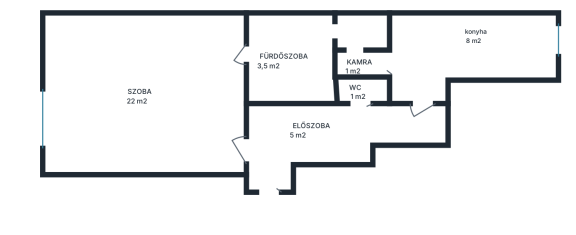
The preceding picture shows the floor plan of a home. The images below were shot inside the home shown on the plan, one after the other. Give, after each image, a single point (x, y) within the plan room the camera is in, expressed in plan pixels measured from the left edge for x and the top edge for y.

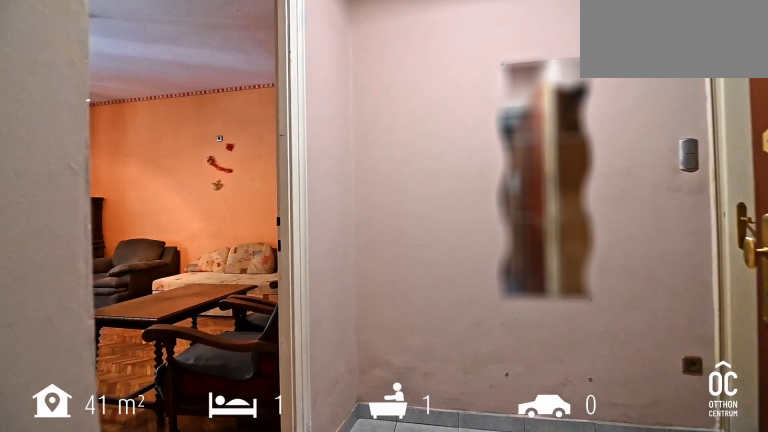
(269, 171)
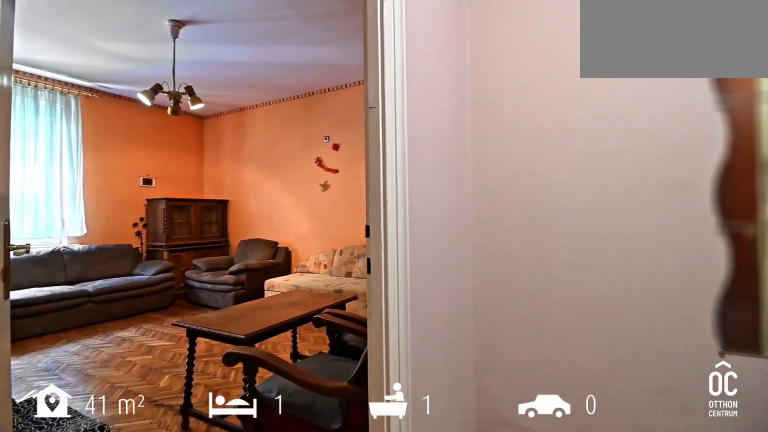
(269, 172)
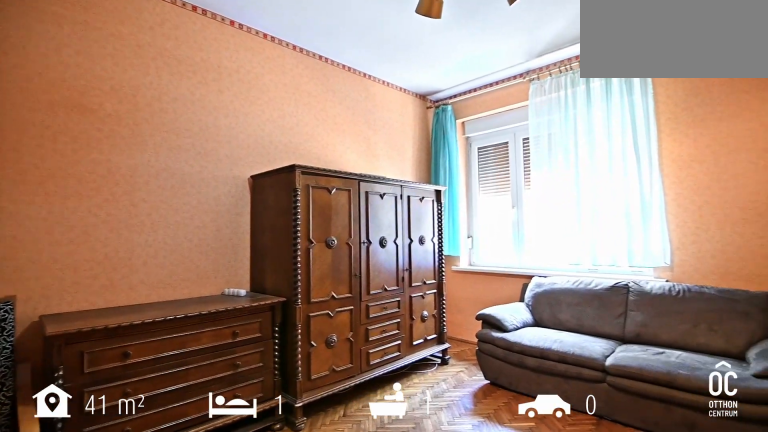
(152, 95)
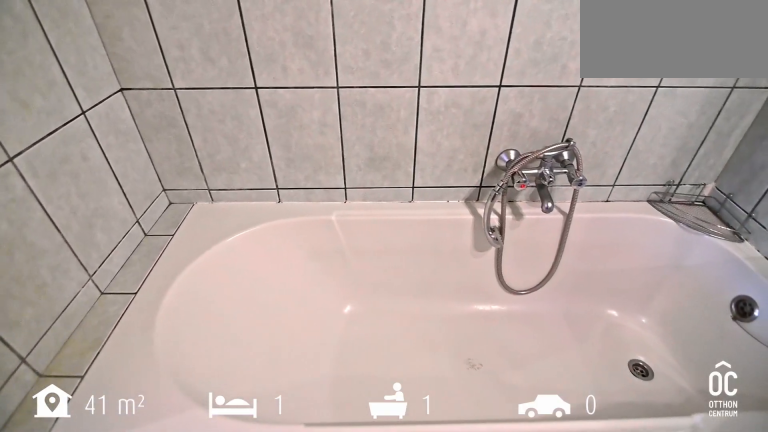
(289, 62)
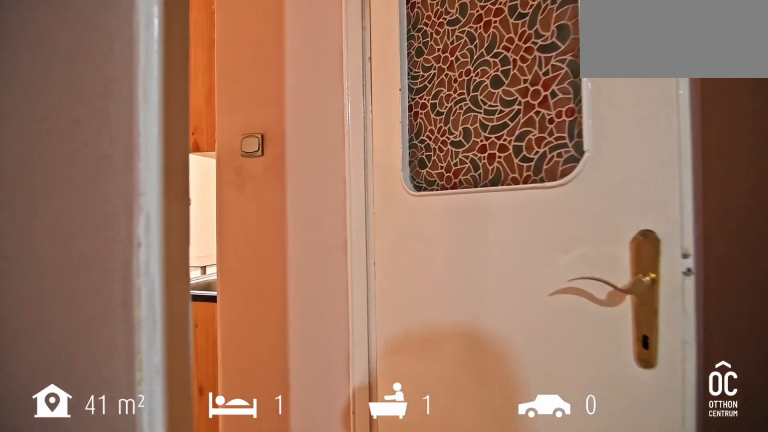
(395, 119)
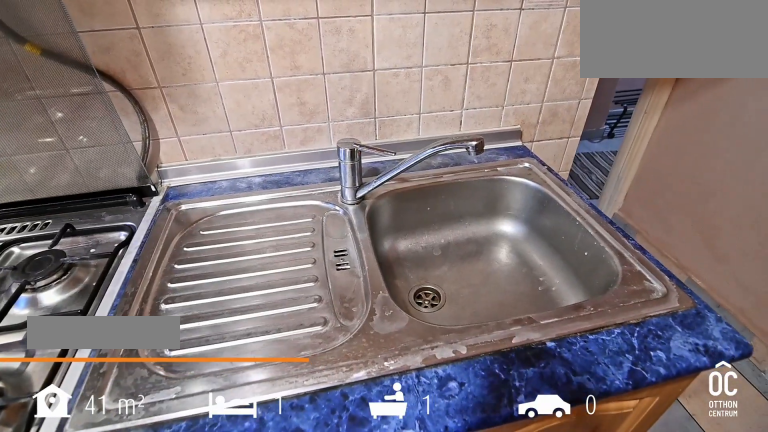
(485, 42)
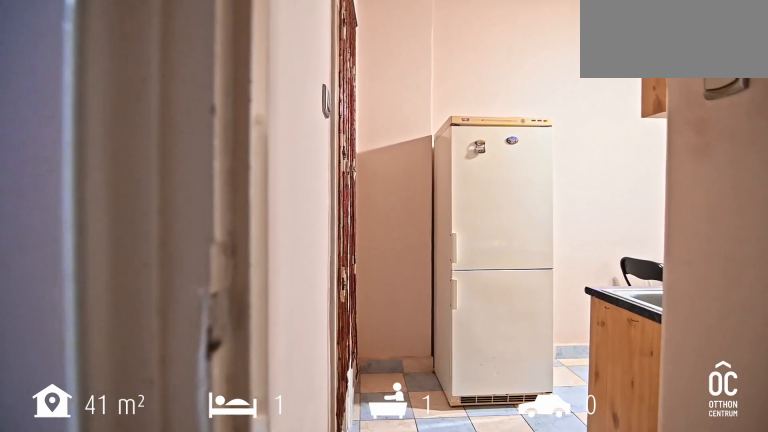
(485, 42)
